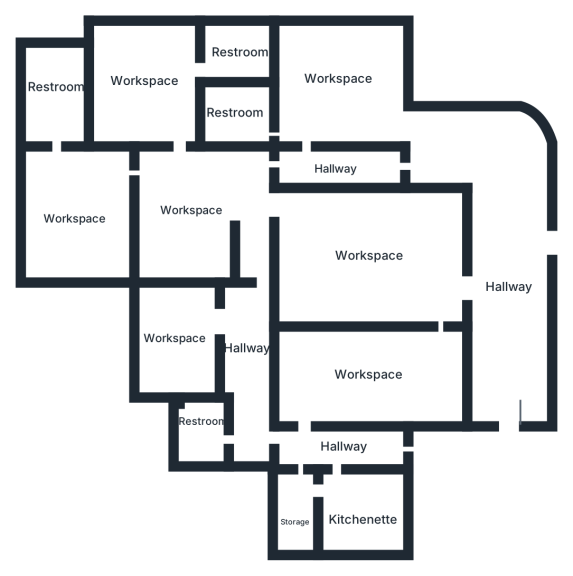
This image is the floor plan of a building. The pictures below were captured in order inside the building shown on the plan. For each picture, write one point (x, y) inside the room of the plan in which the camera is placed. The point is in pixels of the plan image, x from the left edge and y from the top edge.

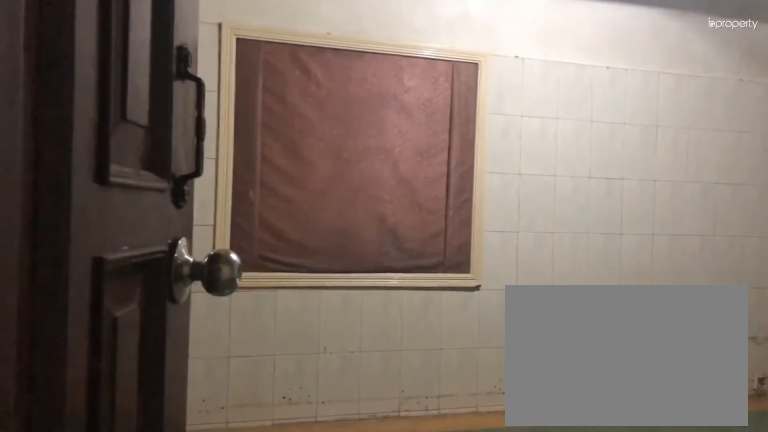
(76, 210)
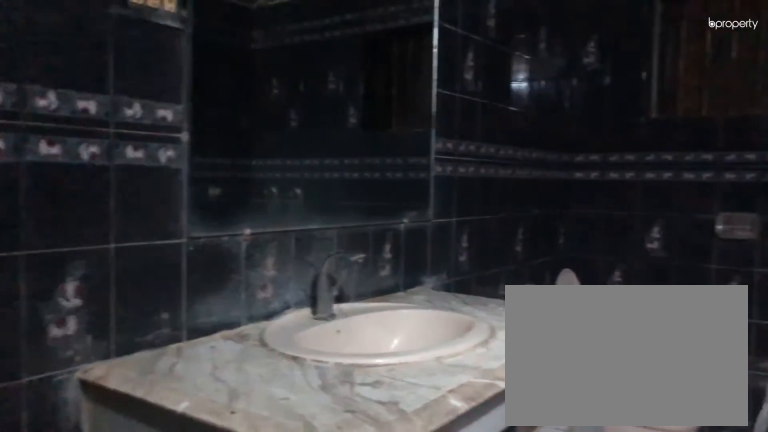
(53, 91)
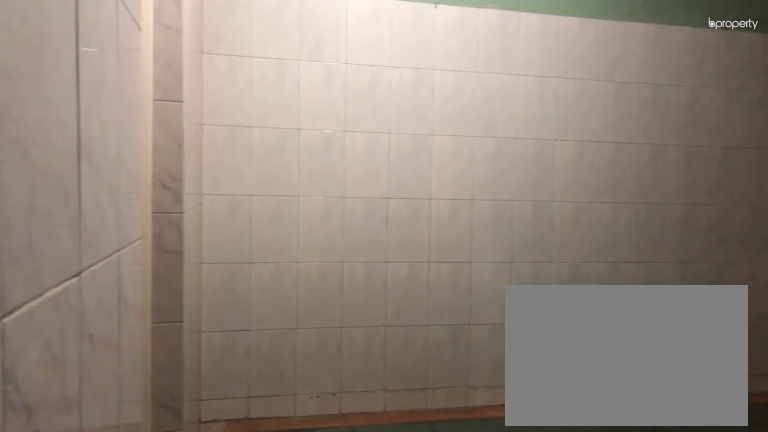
(149, 85)
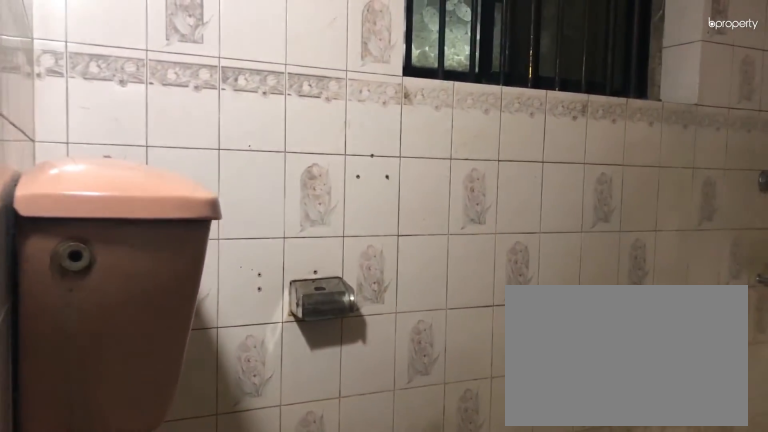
(239, 50)
